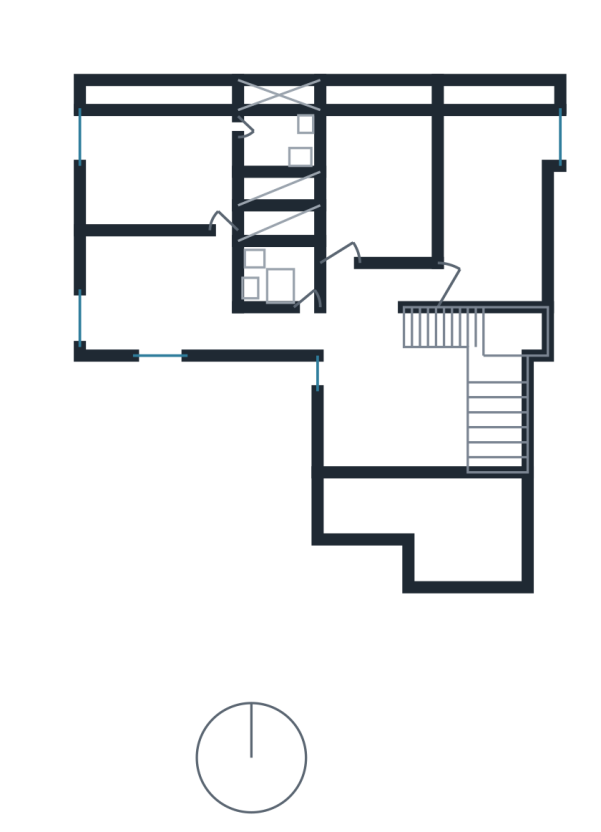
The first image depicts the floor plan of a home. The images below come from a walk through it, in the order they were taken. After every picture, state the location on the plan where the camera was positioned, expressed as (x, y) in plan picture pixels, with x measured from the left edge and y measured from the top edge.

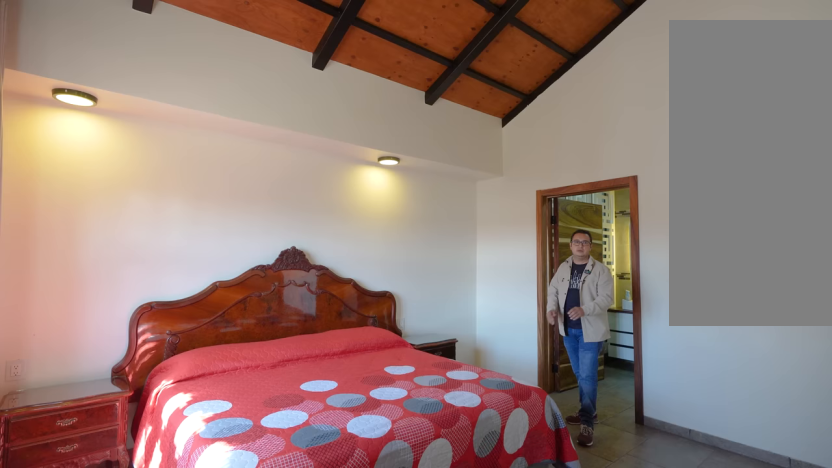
(205, 191)
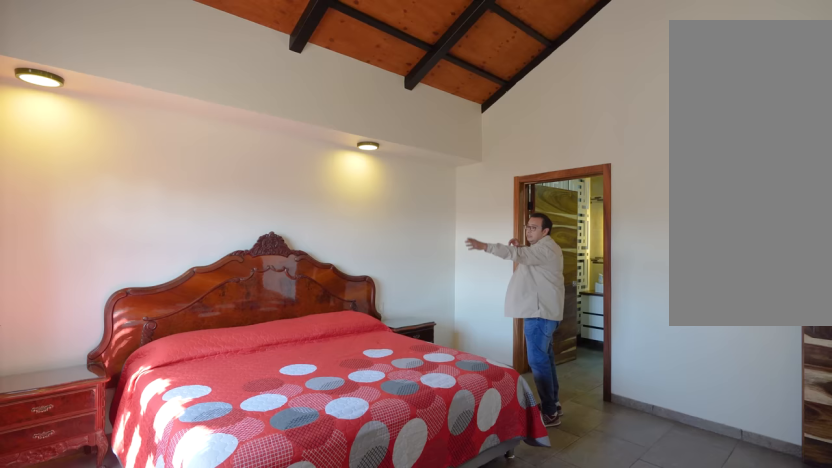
(163, 204)
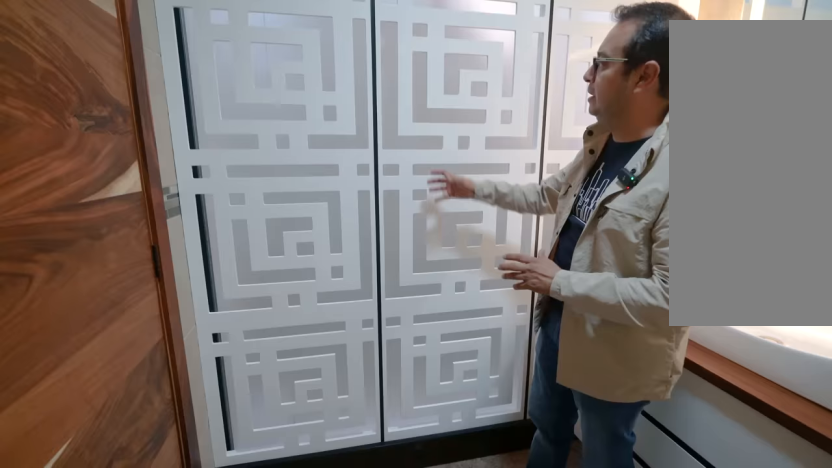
(279, 136)
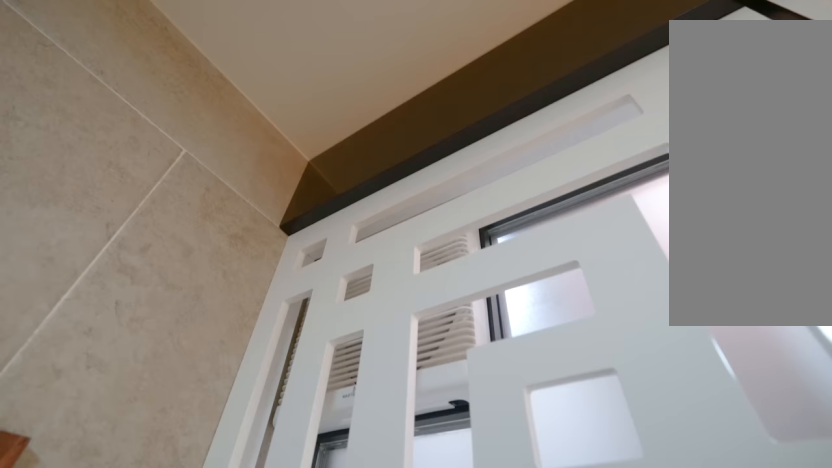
(279, 136)
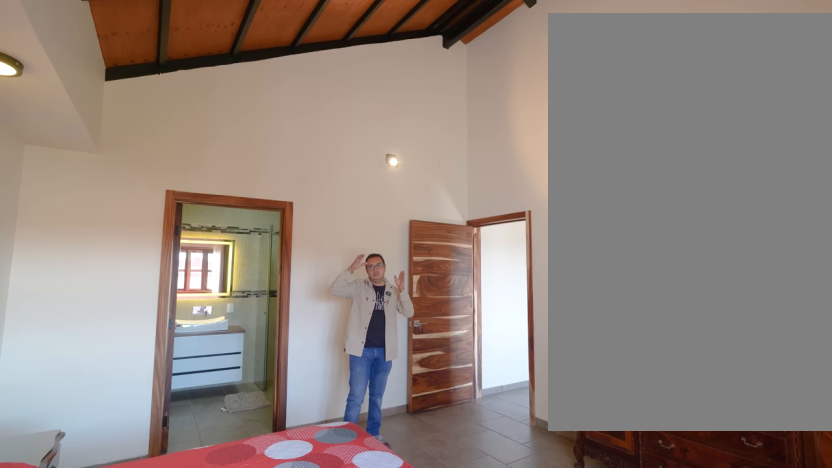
(155, 154)
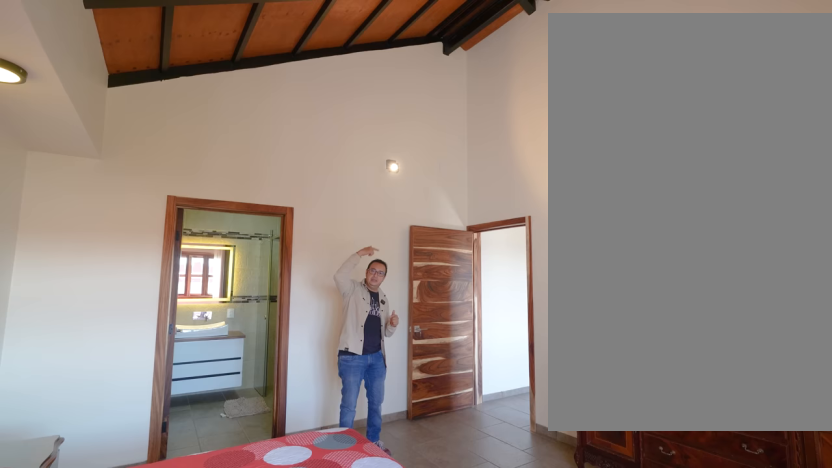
(150, 185)
